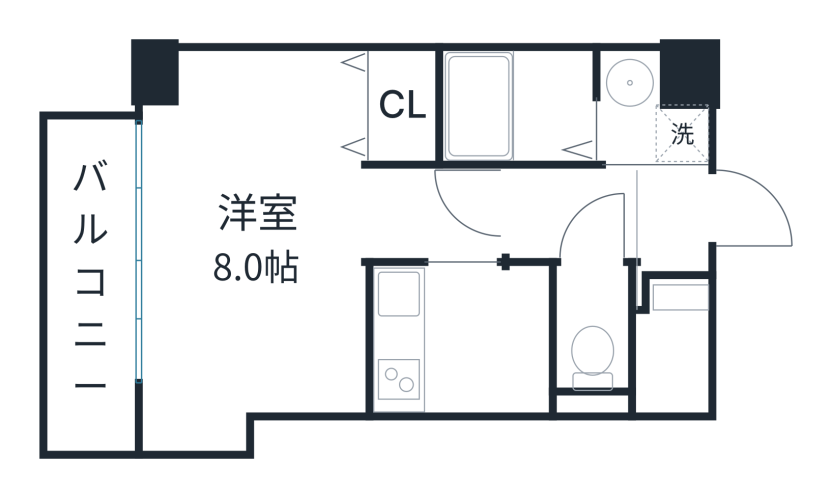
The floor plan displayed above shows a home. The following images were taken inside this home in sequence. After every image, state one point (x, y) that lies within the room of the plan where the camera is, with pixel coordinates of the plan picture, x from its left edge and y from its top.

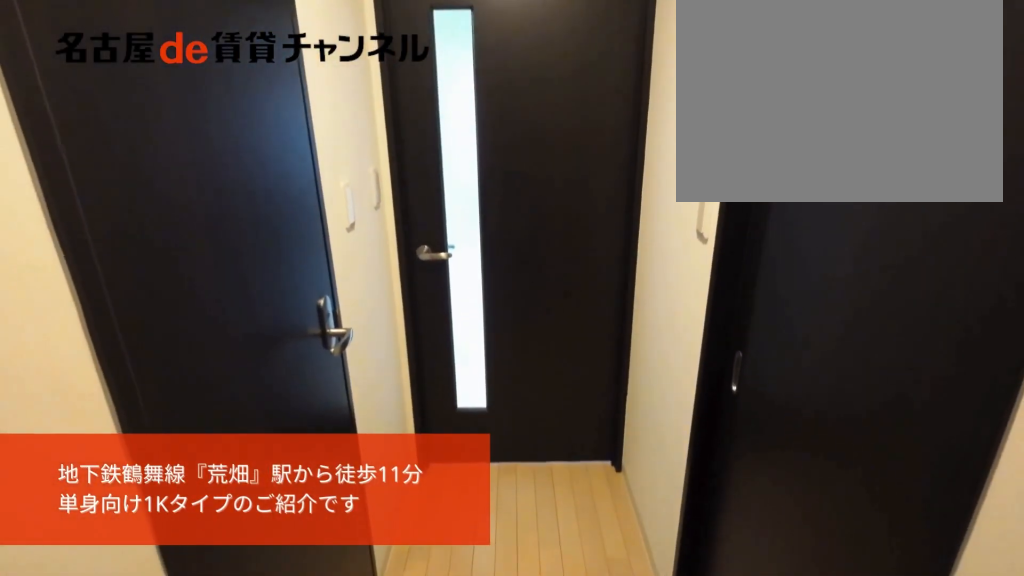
(671, 224)
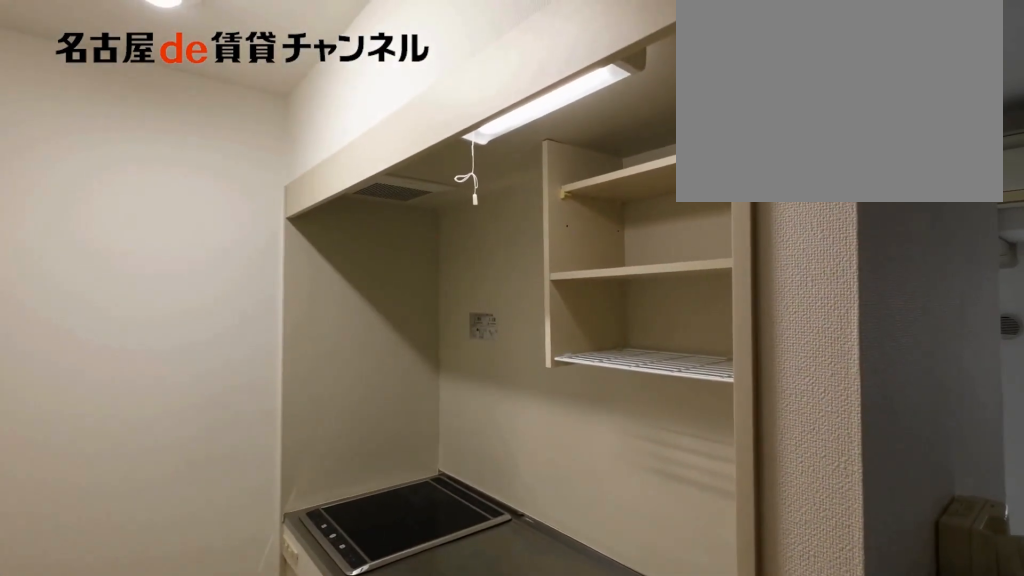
(460, 339)
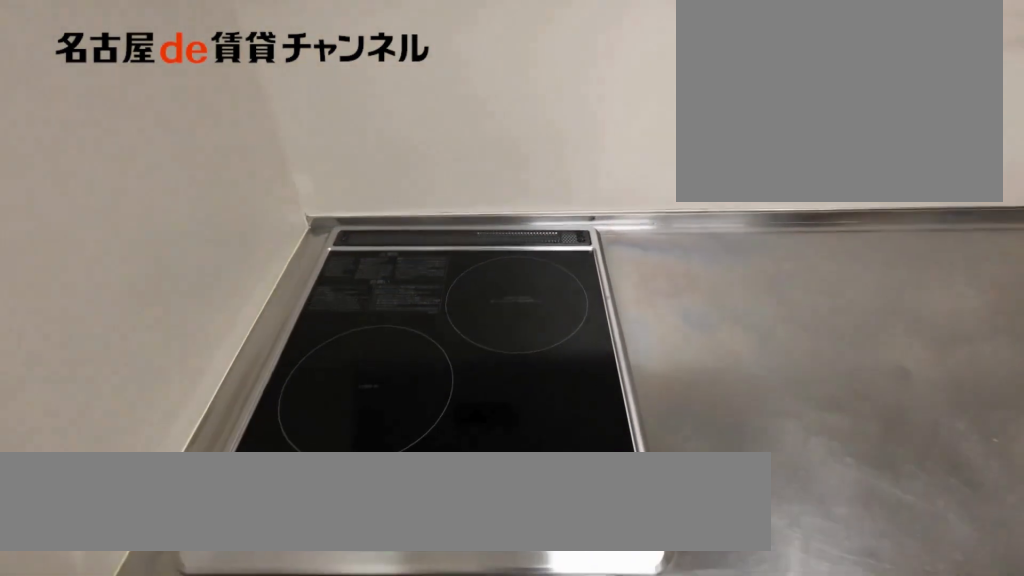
(460, 339)
